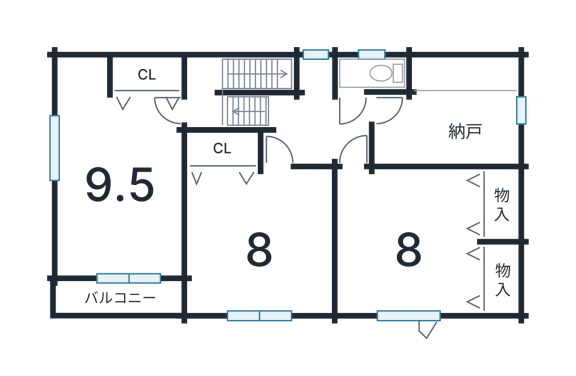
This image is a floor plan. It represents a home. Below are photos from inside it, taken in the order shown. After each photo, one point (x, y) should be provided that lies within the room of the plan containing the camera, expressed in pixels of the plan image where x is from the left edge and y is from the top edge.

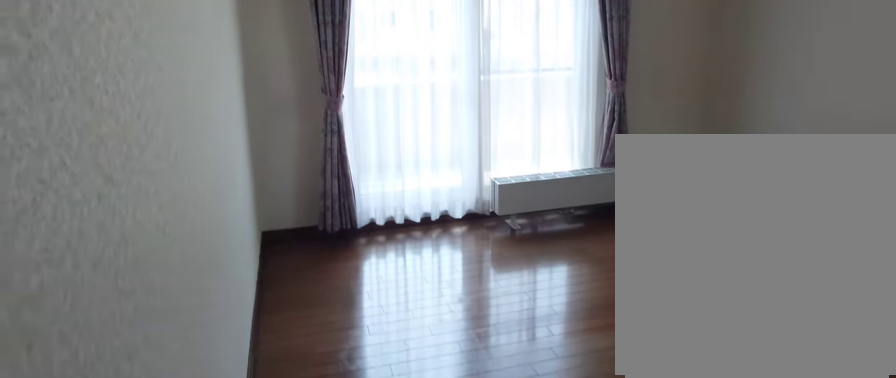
(125, 183)
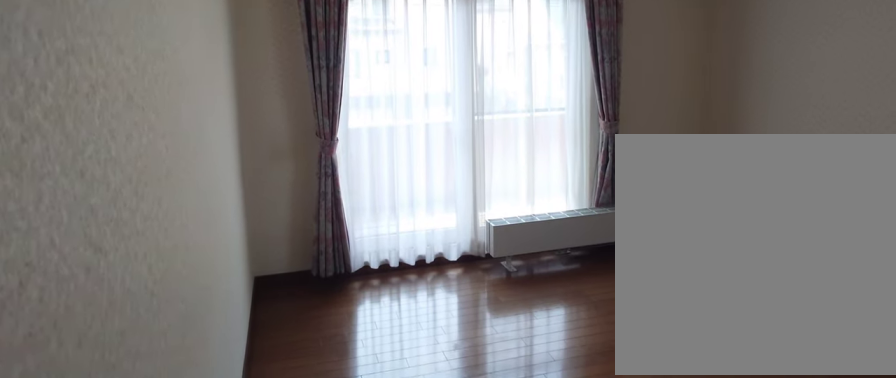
(125, 183)
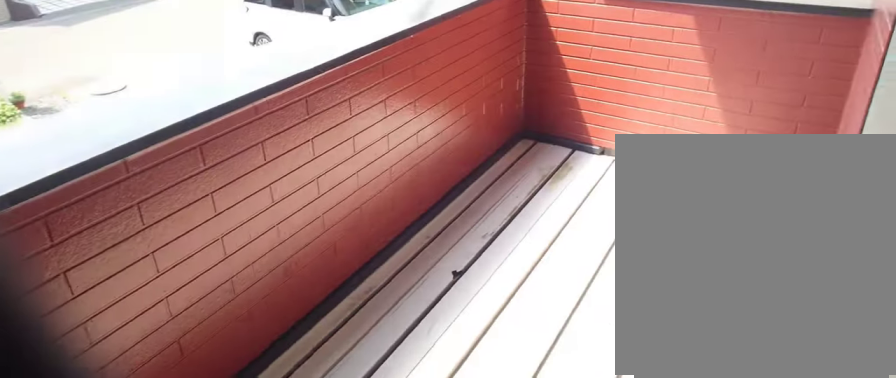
(113, 292)
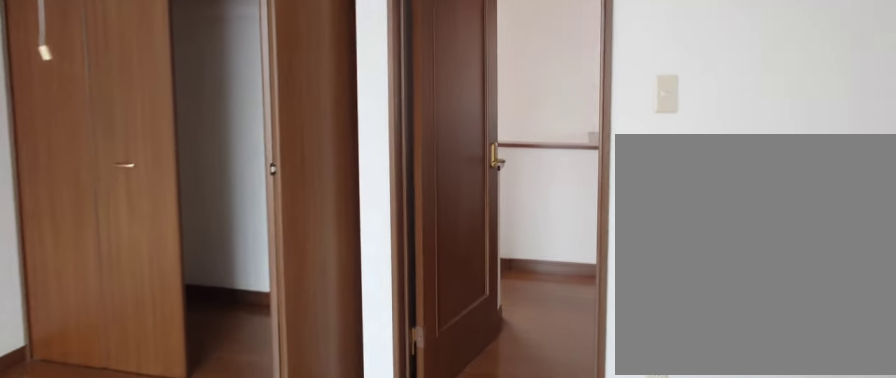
(257, 240)
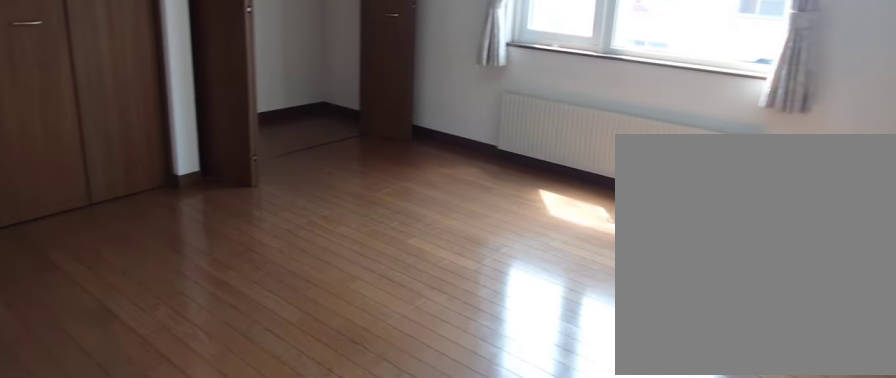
(409, 245)
